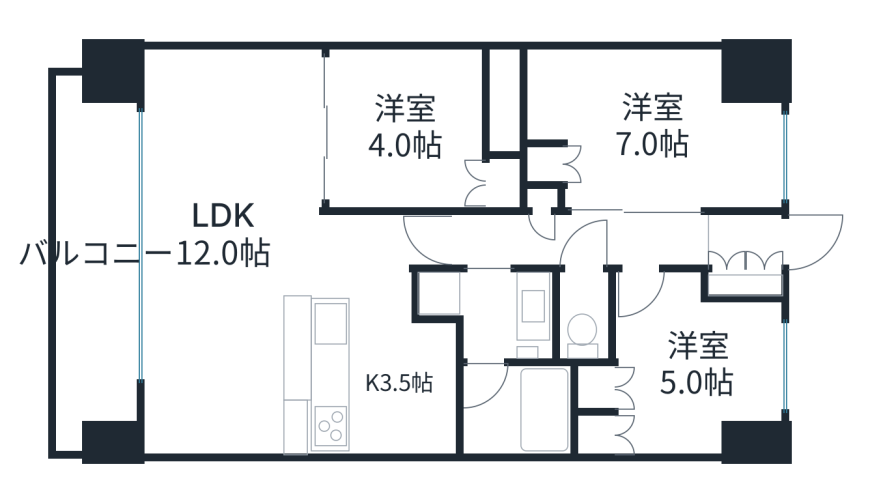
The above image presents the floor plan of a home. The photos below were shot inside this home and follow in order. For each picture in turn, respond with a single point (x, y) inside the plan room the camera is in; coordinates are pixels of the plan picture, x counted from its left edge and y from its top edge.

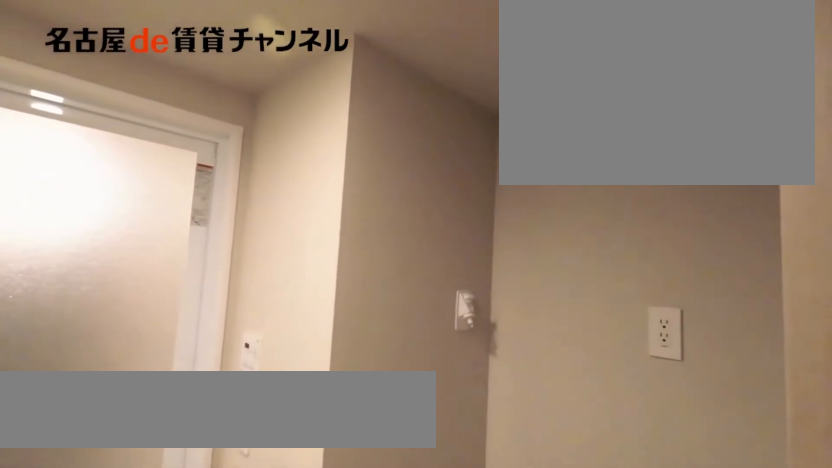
(492, 311)
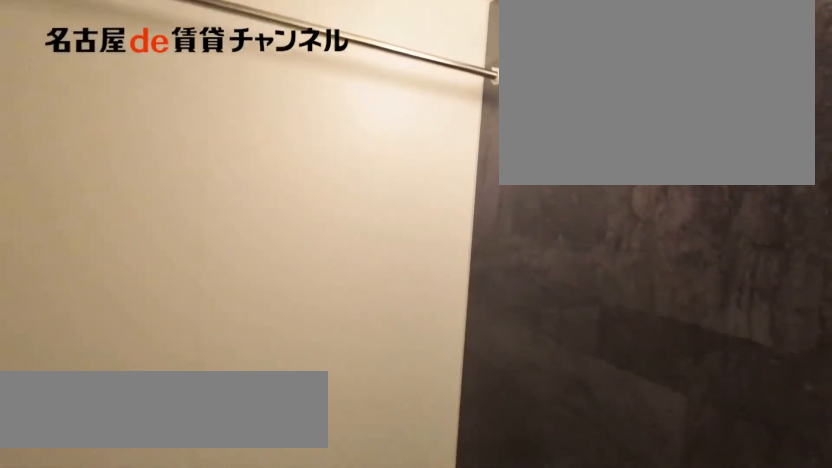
(511, 409)
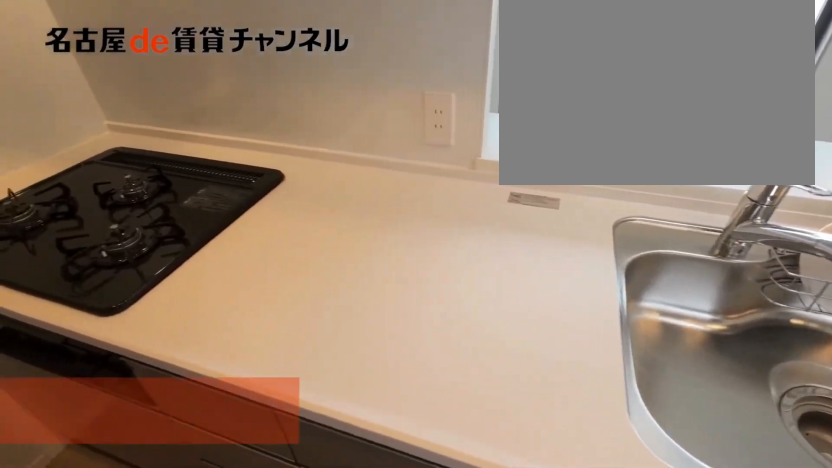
(343, 375)
